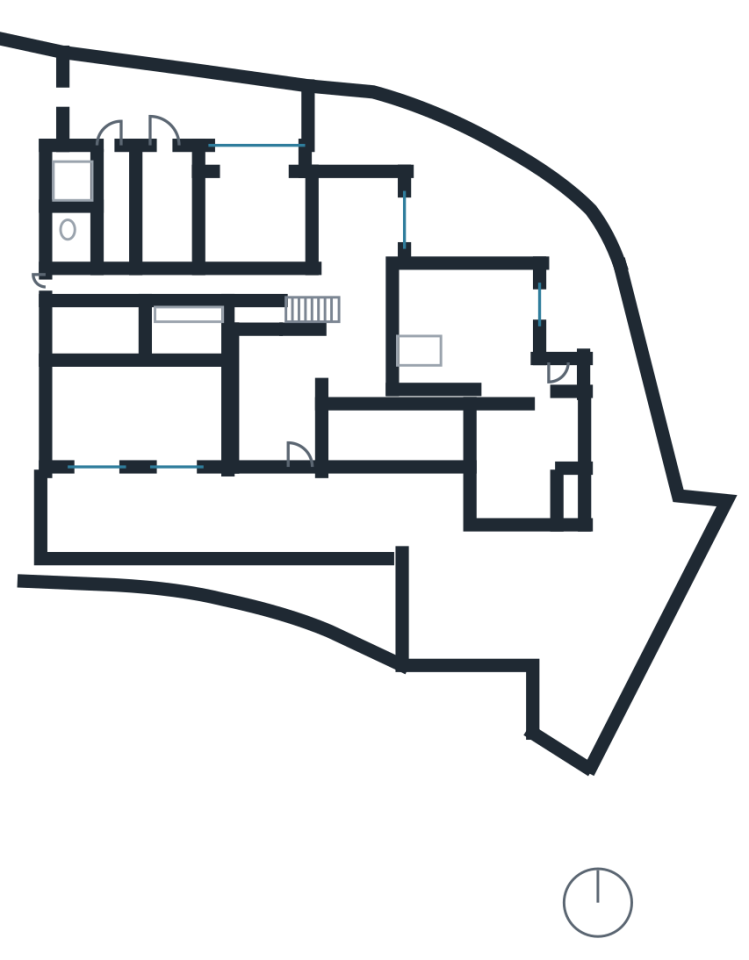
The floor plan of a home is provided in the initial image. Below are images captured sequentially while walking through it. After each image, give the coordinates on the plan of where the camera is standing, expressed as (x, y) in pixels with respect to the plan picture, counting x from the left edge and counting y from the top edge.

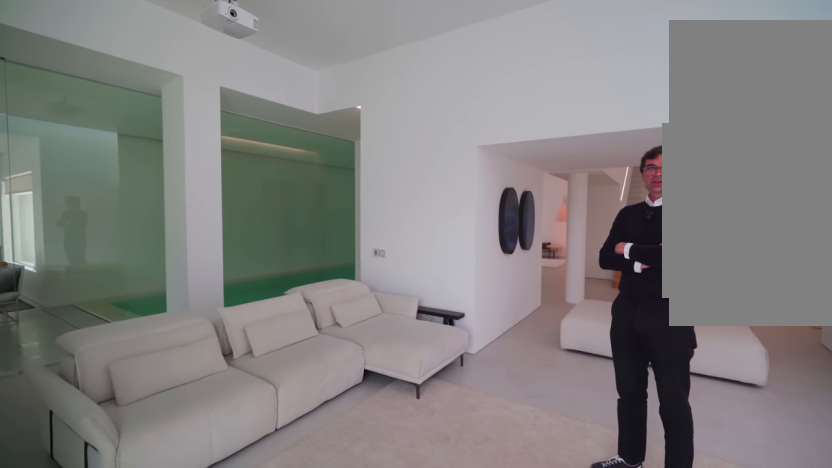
(509, 305)
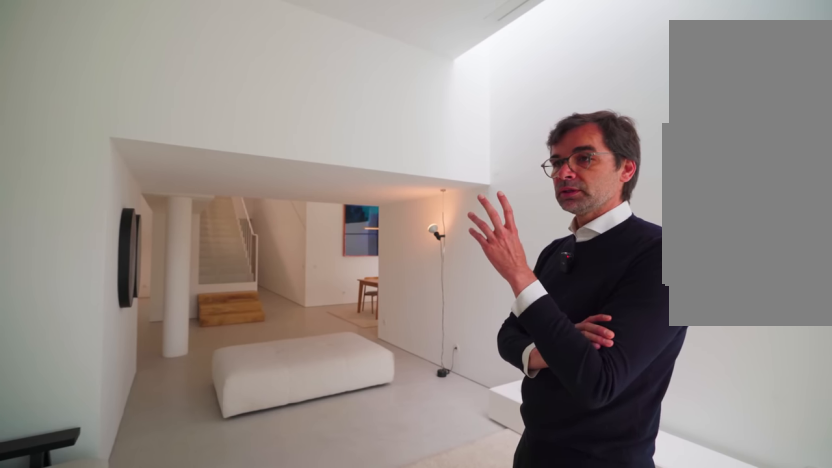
(515, 347)
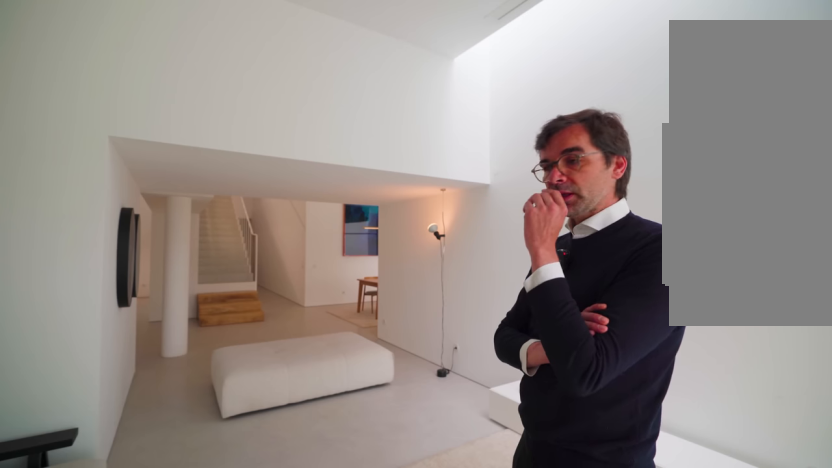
(515, 347)
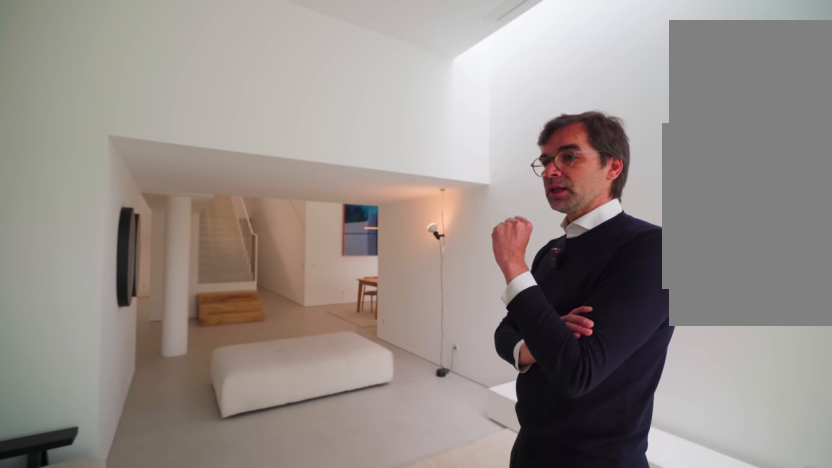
(515, 347)
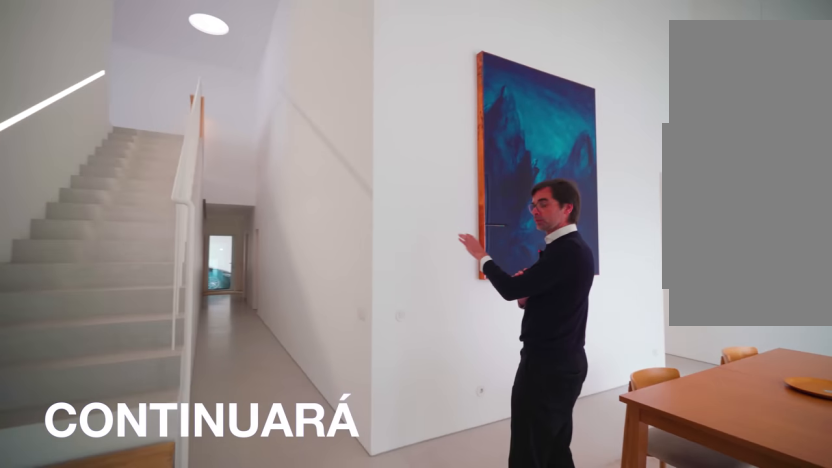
(360, 336)
